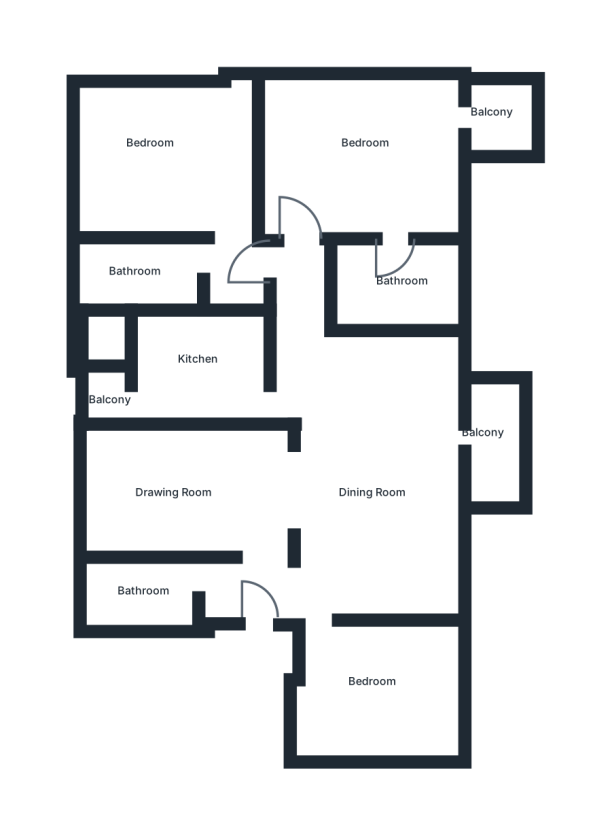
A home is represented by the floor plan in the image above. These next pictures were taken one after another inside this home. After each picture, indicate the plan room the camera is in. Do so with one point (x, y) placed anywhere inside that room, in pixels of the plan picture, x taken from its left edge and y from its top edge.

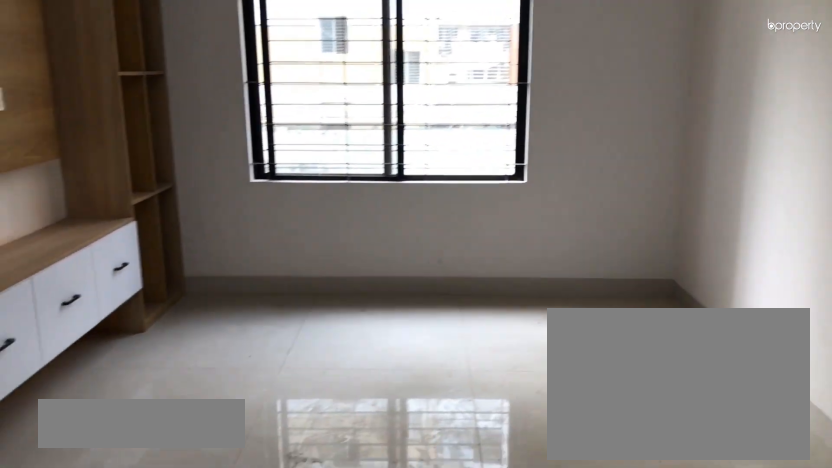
(186, 497)
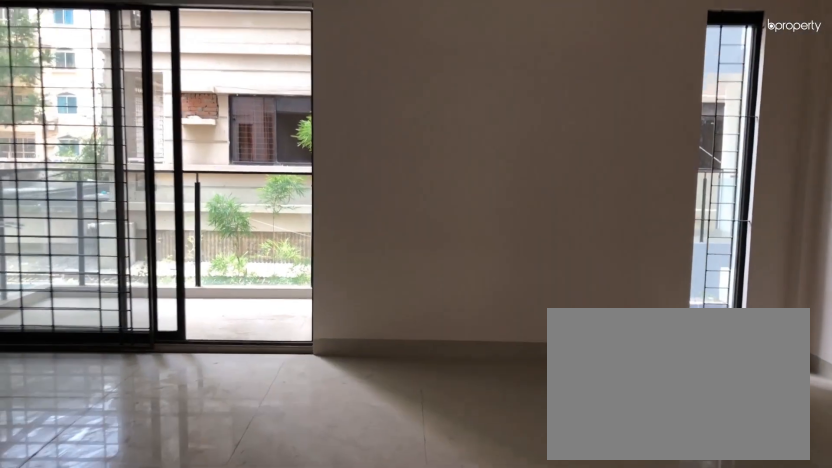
(390, 513)
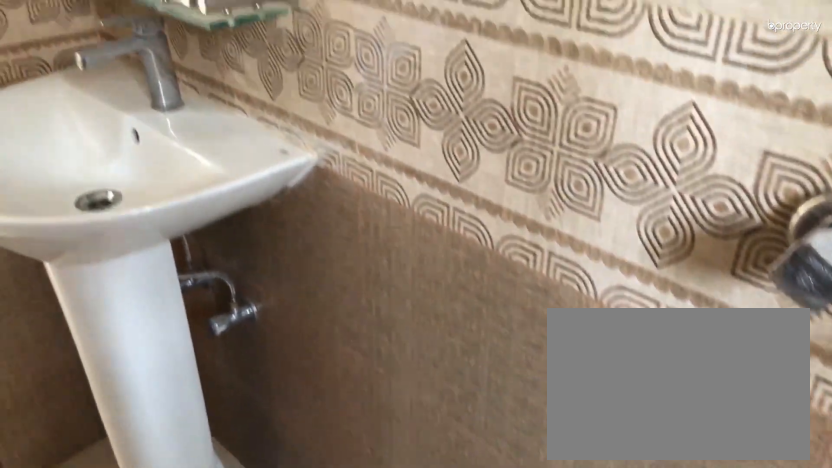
(135, 592)
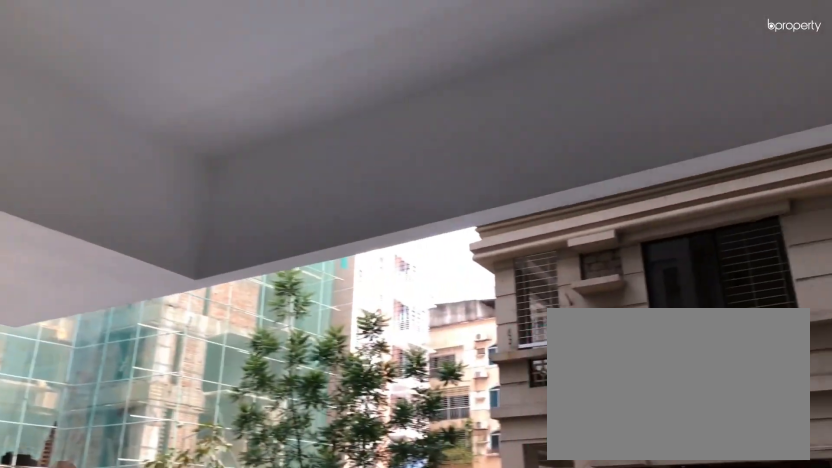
(494, 430)
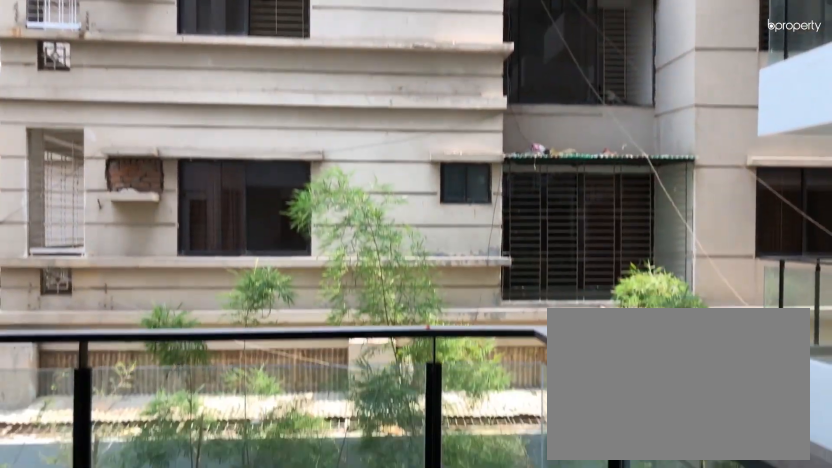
(494, 430)
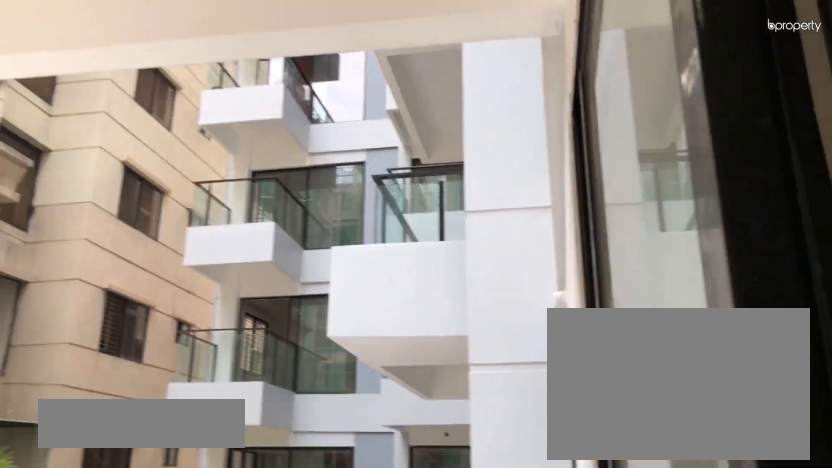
(496, 121)
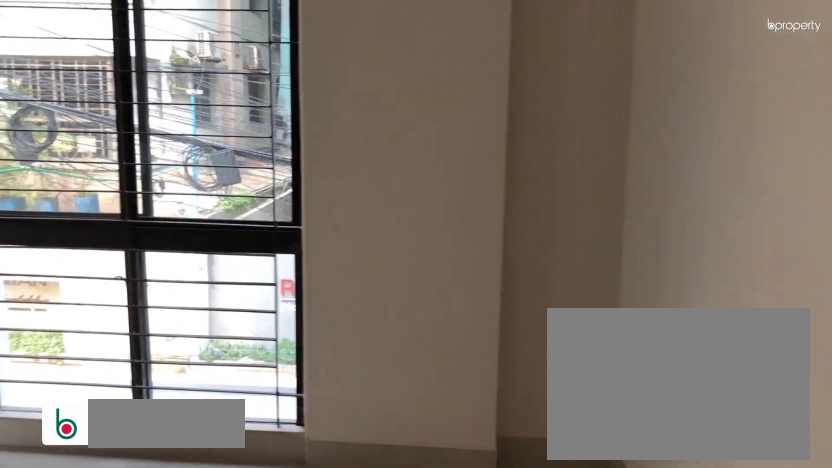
(186, 168)
